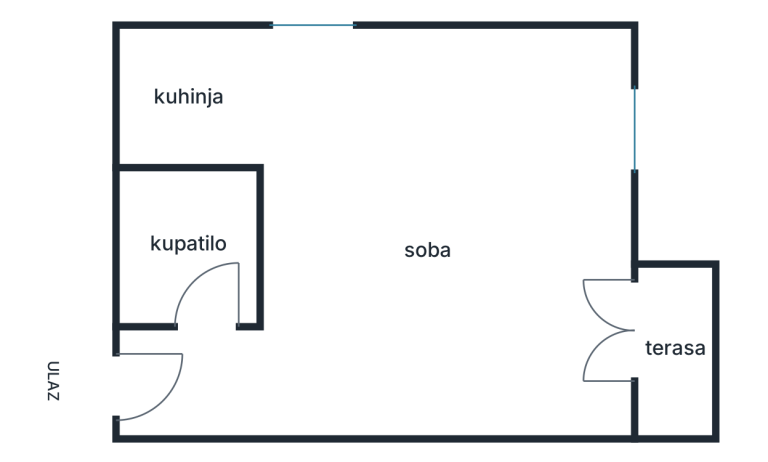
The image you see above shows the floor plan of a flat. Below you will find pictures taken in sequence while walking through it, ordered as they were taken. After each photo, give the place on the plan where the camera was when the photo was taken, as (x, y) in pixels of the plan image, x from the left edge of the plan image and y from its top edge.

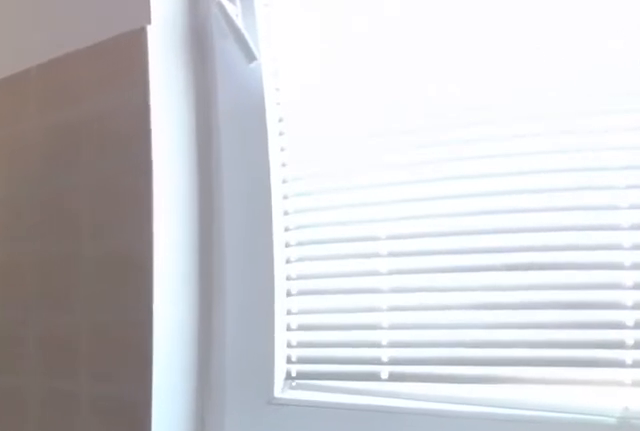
(258, 97)
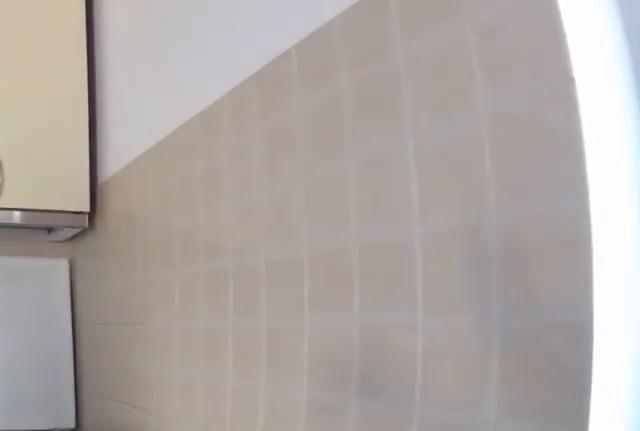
(206, 88)
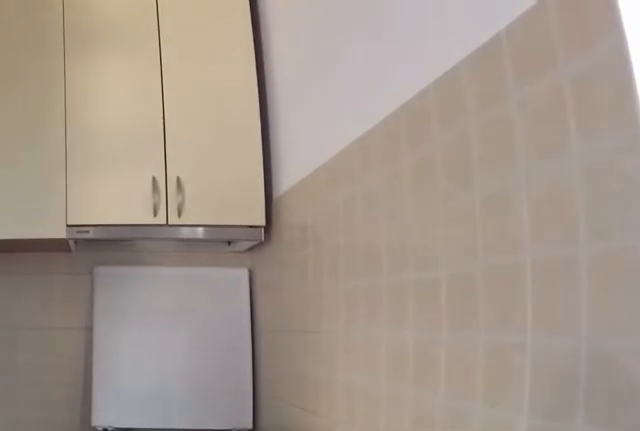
(206, 88)
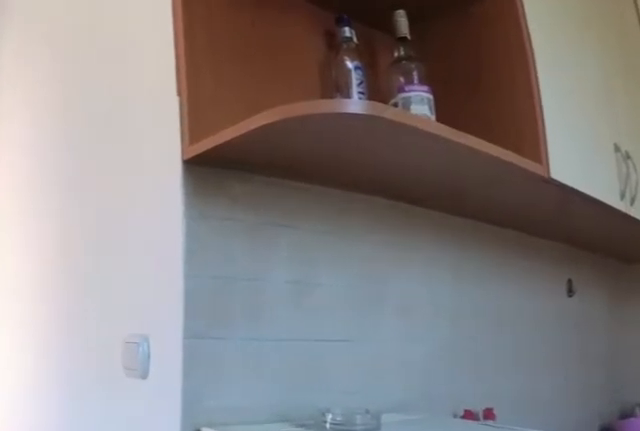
(229, 42)
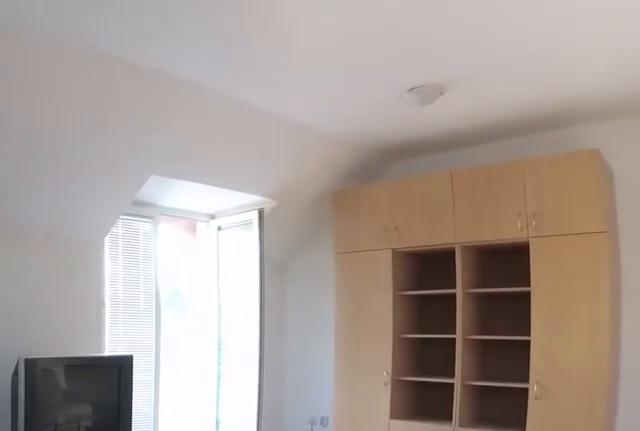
(251, 38)
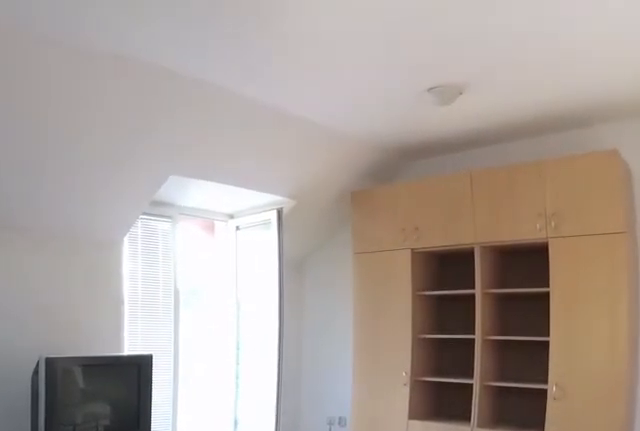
(252, 41)
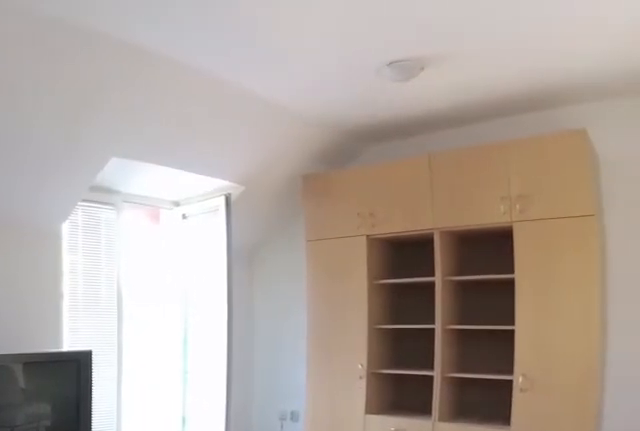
(313, 104)
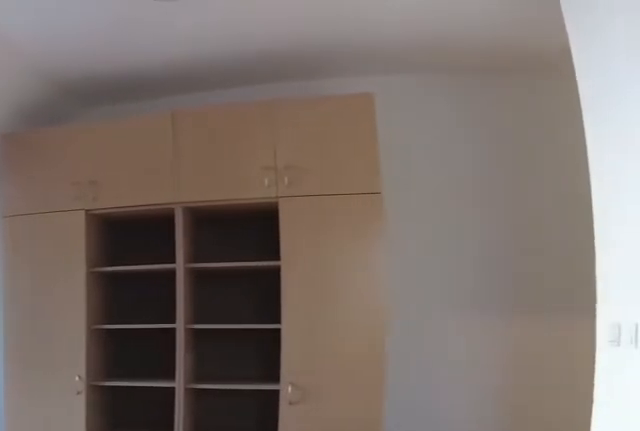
(375, 182)
